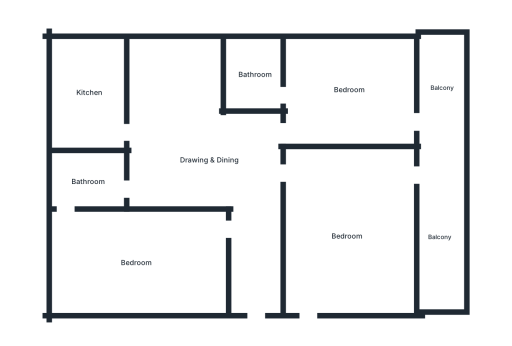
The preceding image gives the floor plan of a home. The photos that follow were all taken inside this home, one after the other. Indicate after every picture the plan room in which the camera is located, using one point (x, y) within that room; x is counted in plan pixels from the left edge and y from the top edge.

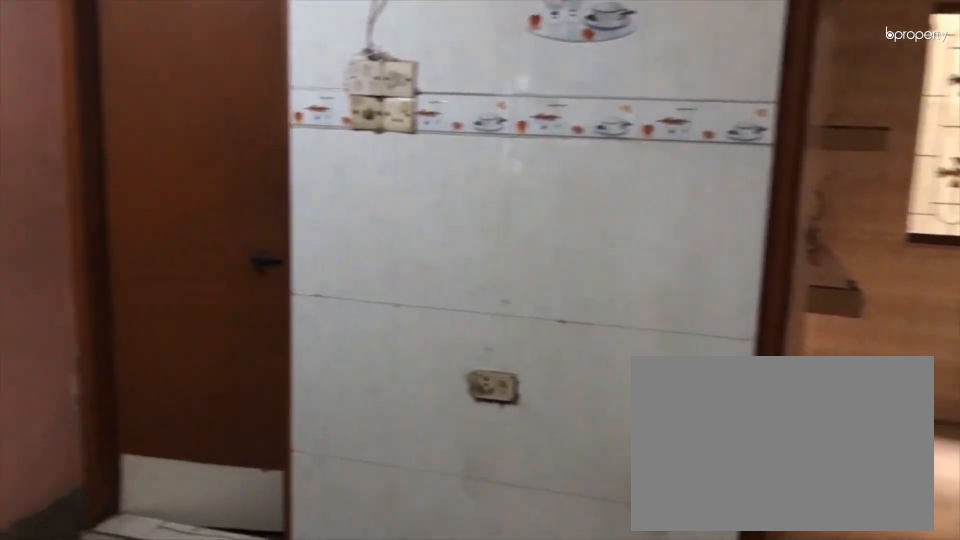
(209, 162)
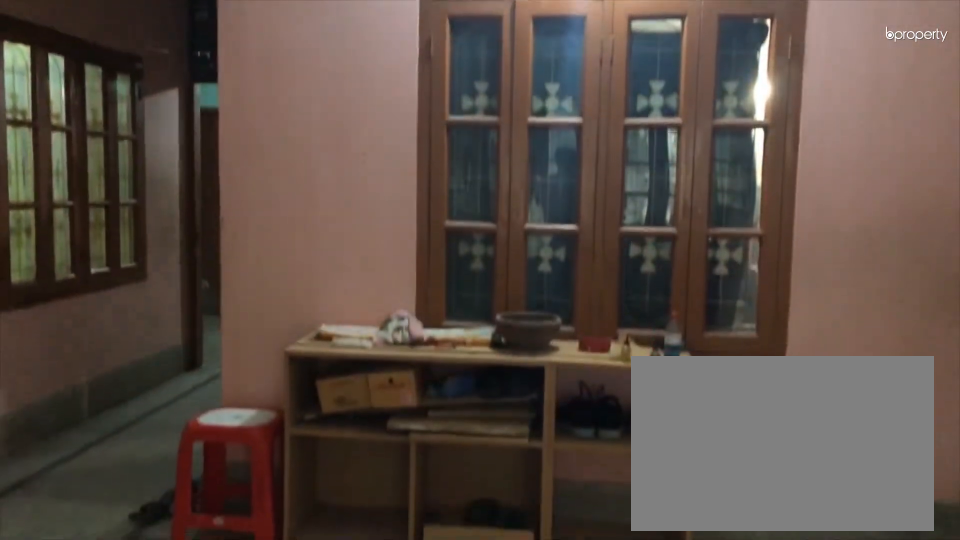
(209, 162)
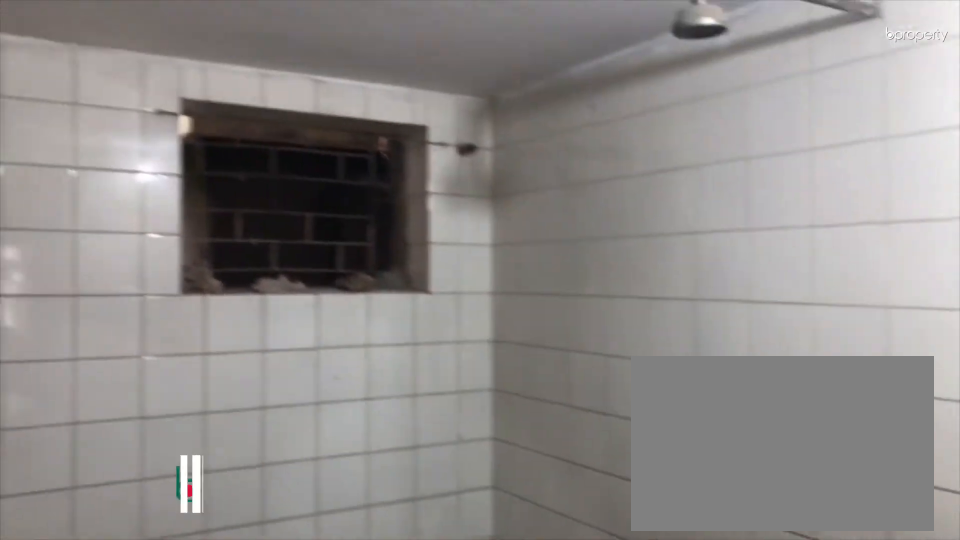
(88, 182)
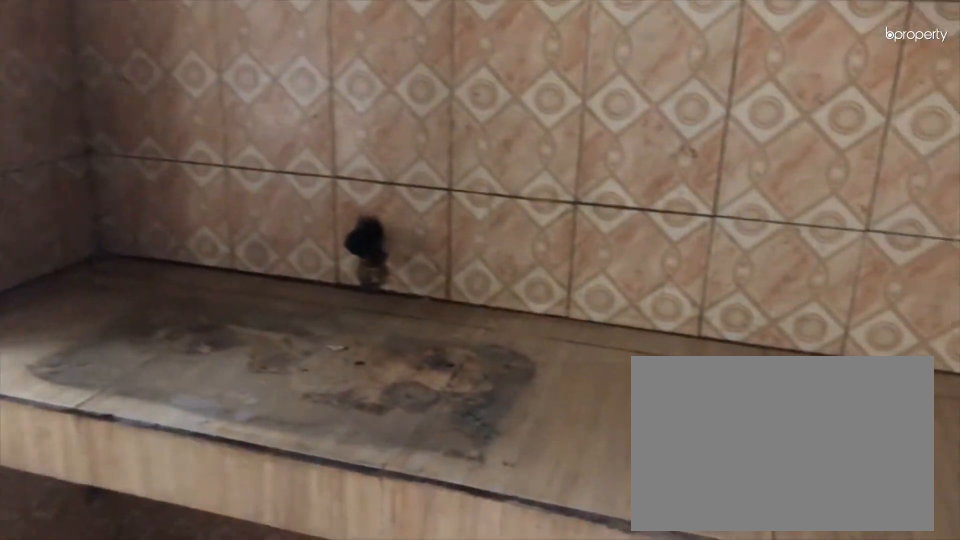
(90, 92)
